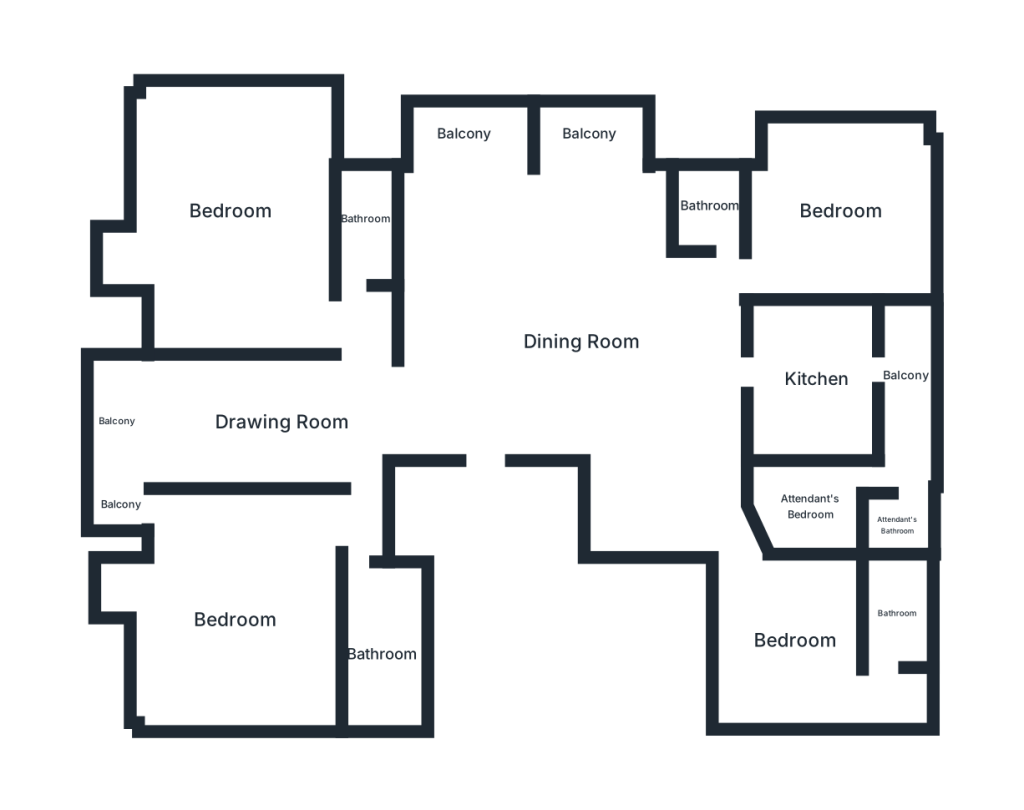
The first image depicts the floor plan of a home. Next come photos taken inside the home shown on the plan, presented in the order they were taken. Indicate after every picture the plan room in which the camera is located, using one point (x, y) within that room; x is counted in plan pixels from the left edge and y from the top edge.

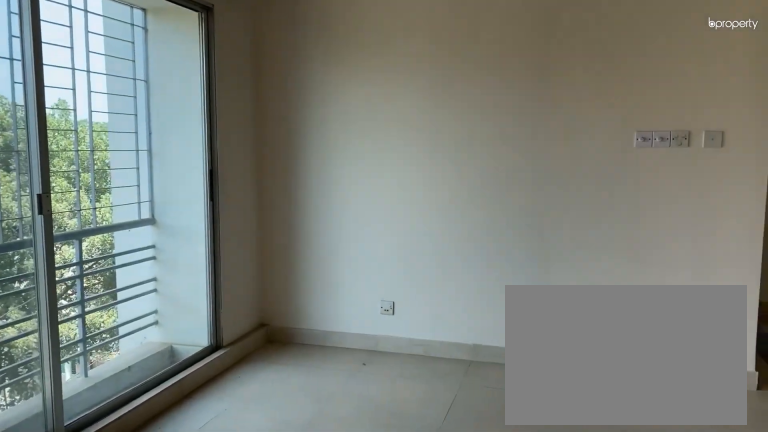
(582, 341)
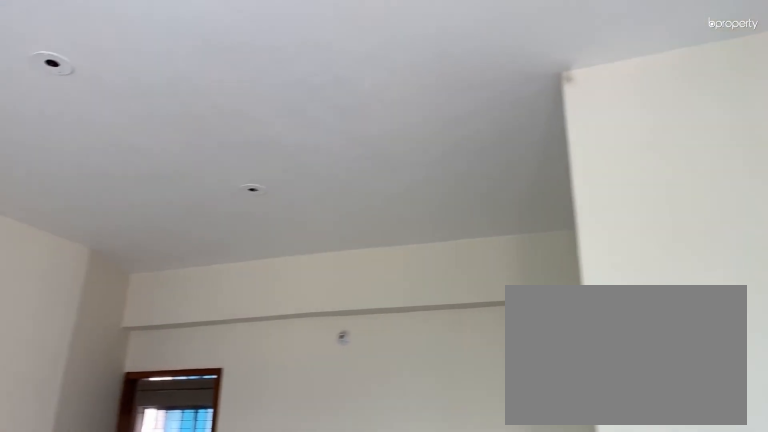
(582, 341)
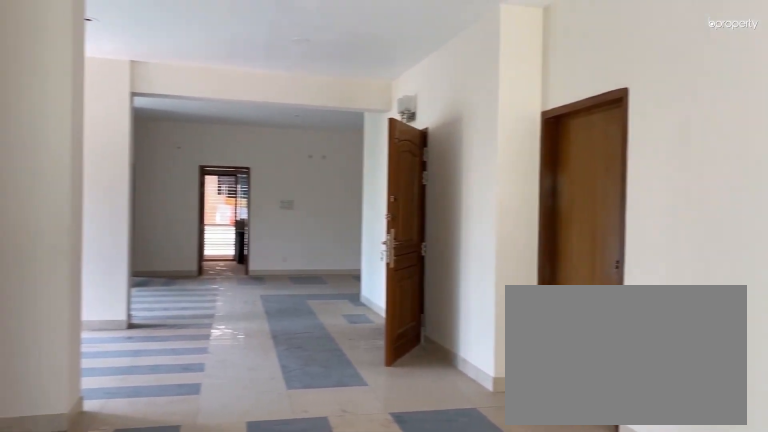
(278, 420)
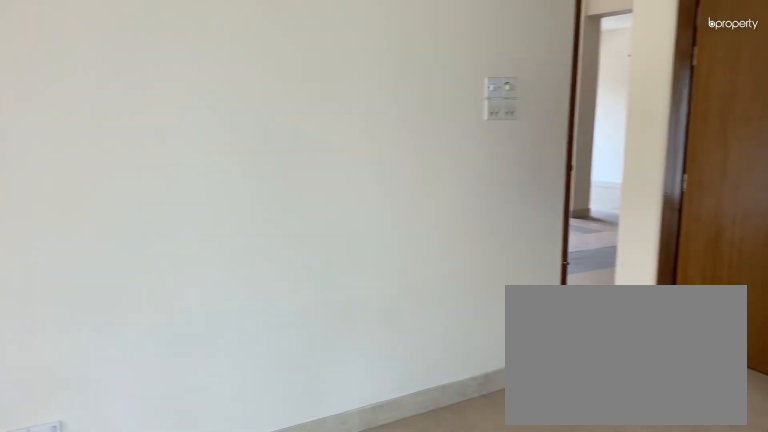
(235, 616)
